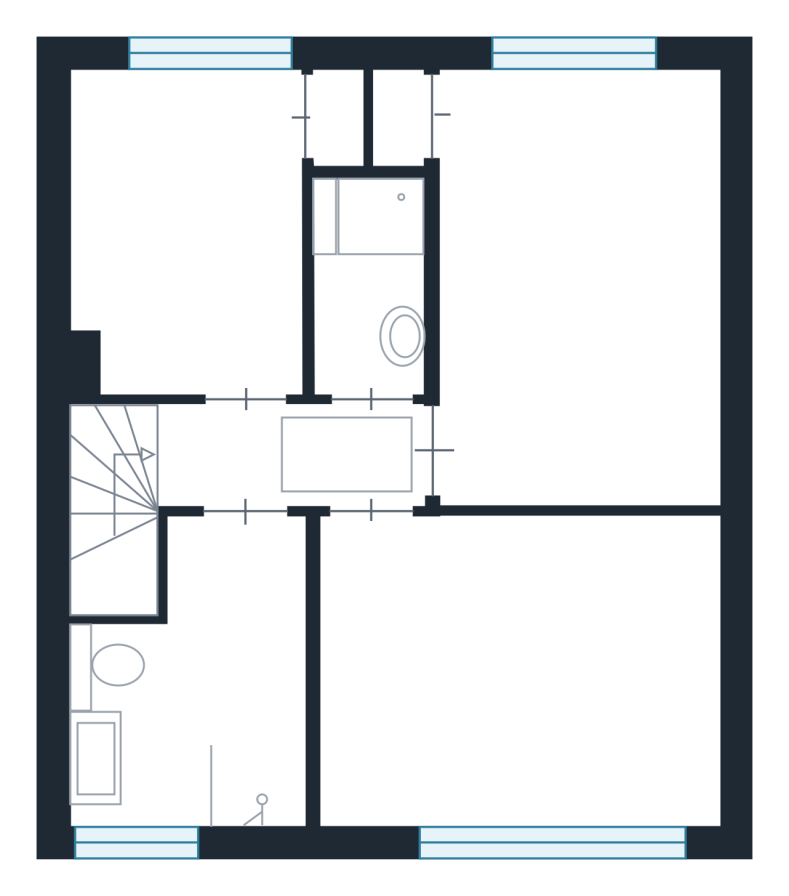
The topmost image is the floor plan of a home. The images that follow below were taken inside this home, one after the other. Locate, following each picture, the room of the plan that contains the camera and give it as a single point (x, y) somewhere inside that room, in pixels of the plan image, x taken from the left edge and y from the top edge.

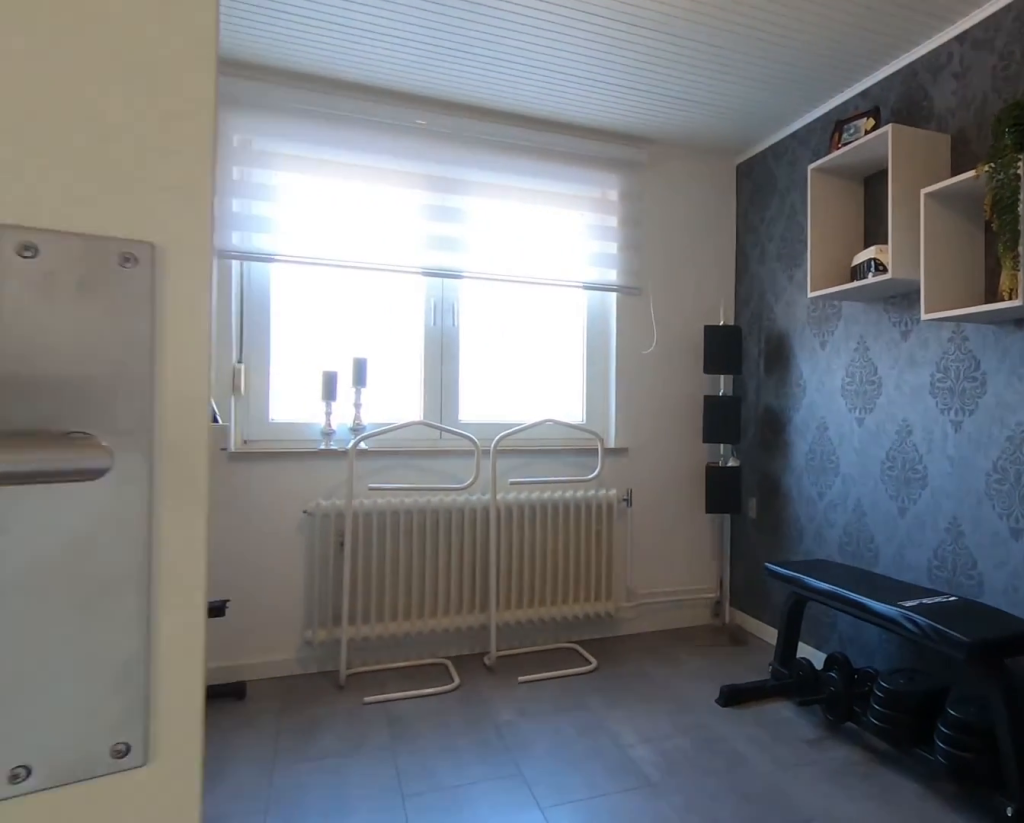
(577, 287)
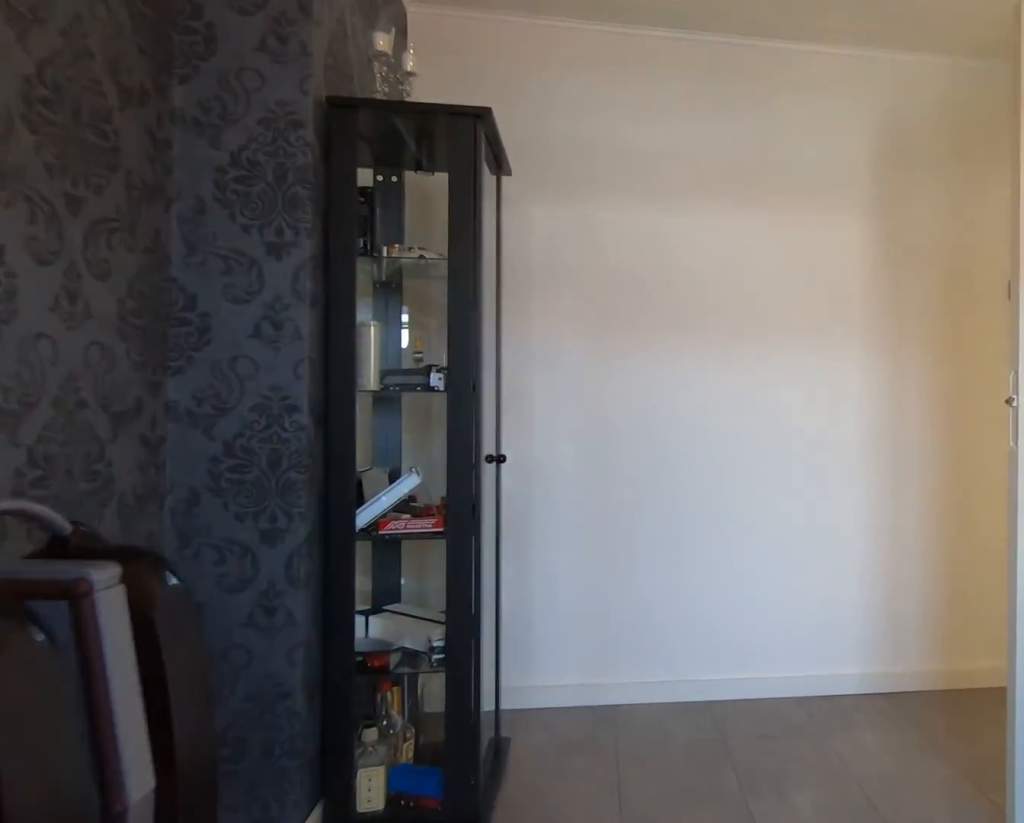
(577, 287)
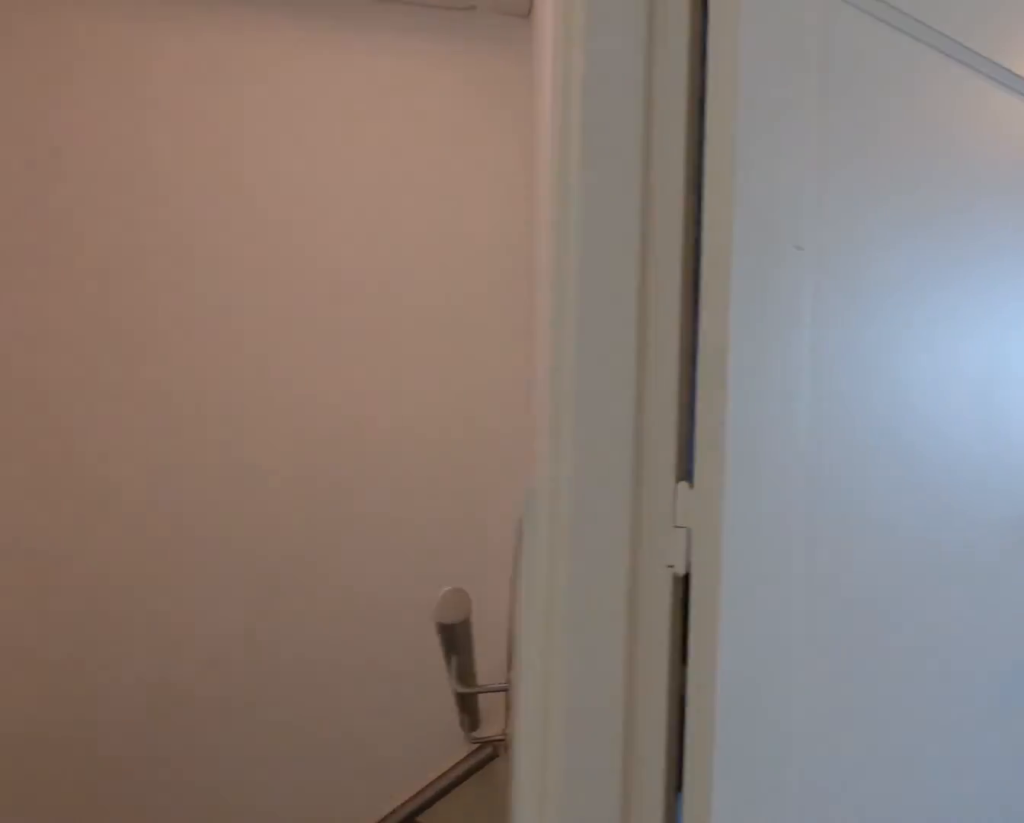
(291, 454)
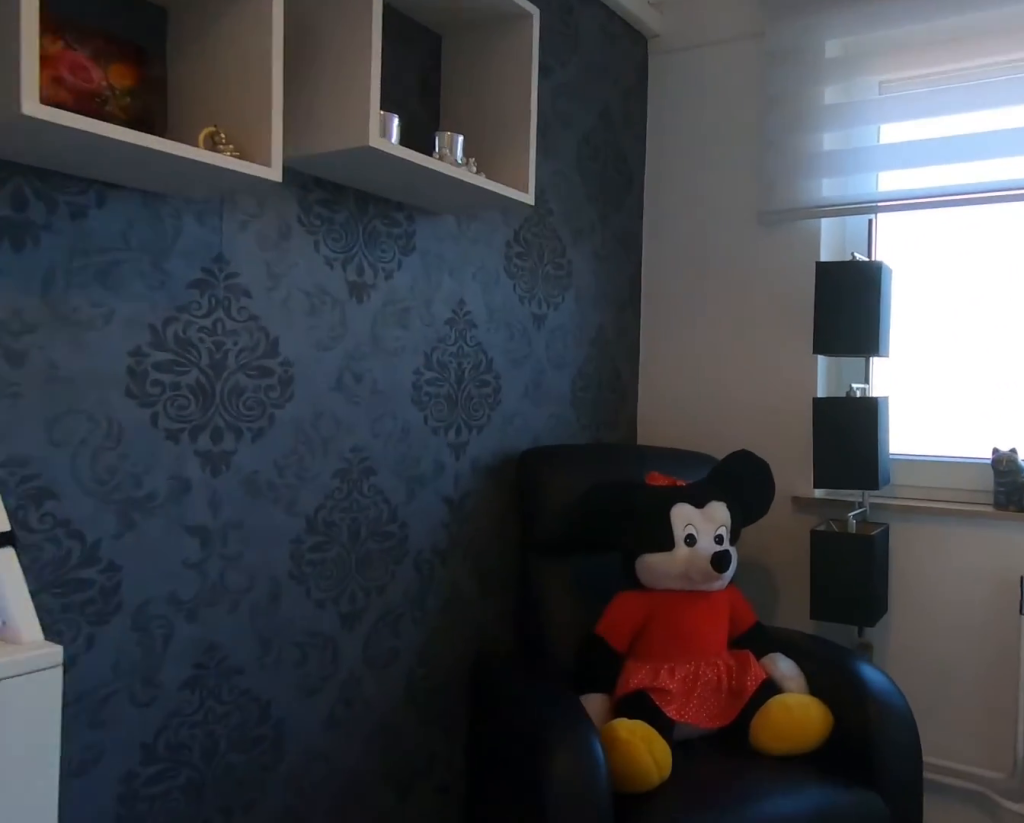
(188, 229)
